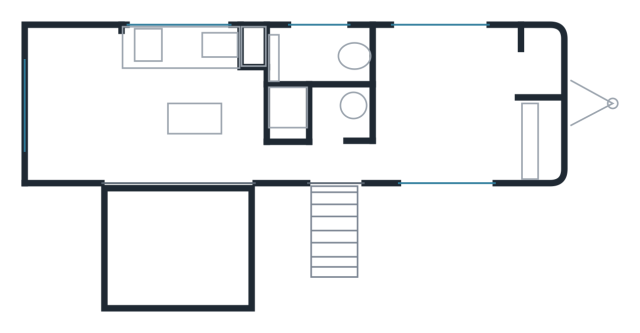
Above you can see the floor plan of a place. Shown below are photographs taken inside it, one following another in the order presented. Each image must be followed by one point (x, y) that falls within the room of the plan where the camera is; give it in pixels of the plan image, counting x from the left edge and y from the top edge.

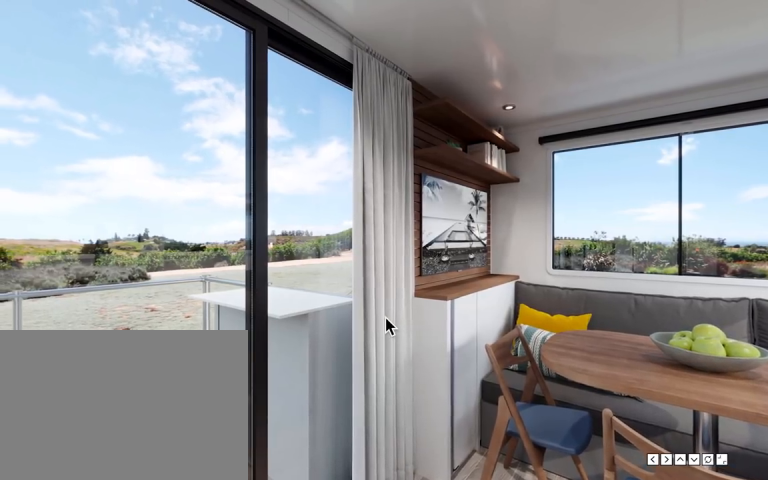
(193, 110)
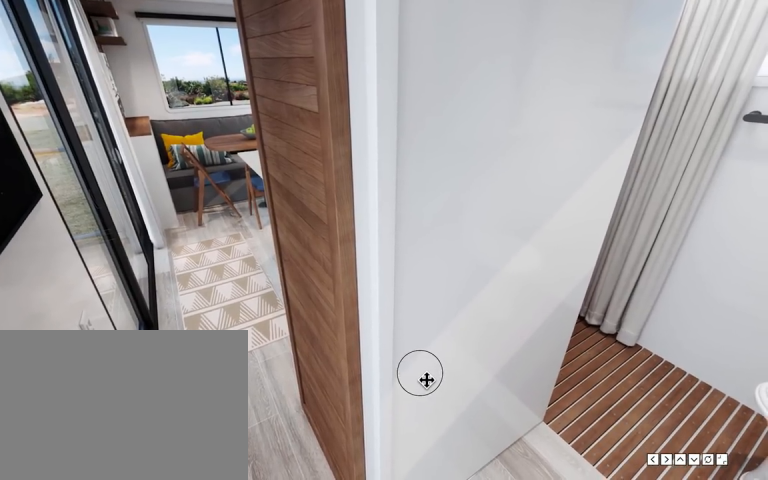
(321, 163)
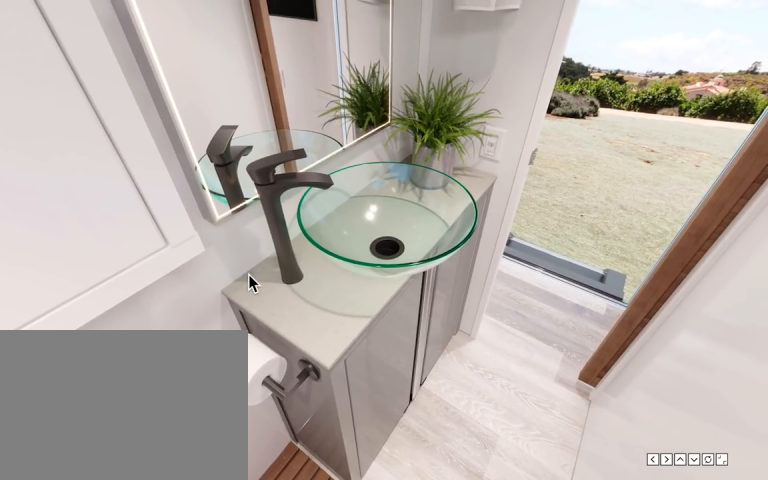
(325, 91)
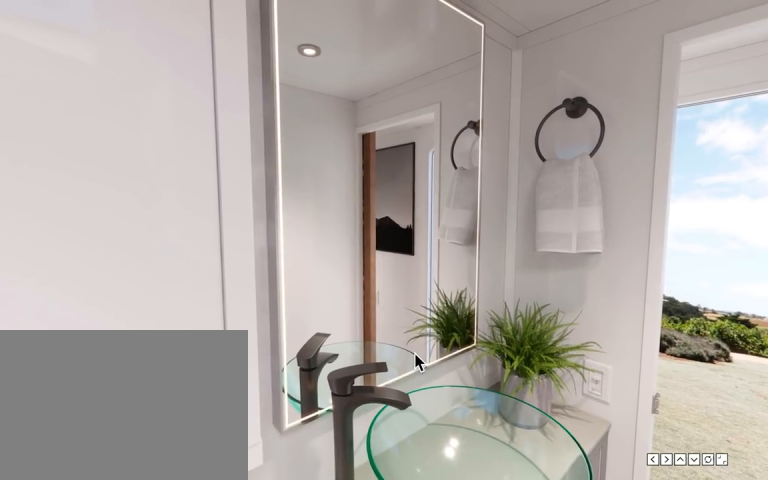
(321, 111)
